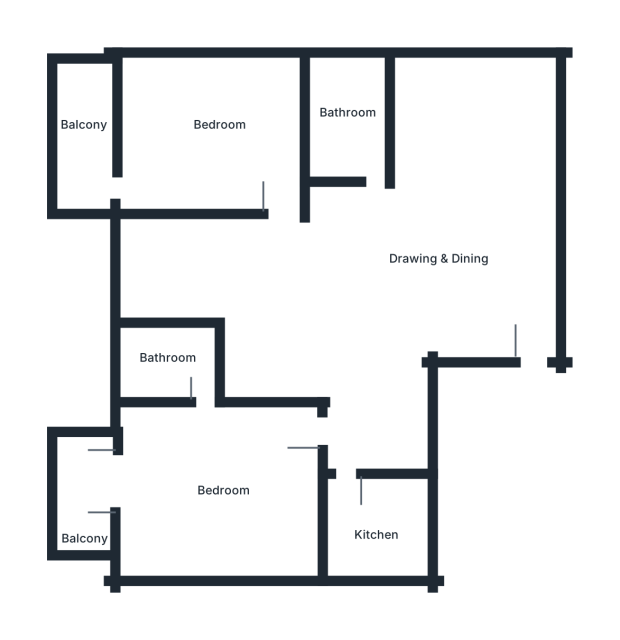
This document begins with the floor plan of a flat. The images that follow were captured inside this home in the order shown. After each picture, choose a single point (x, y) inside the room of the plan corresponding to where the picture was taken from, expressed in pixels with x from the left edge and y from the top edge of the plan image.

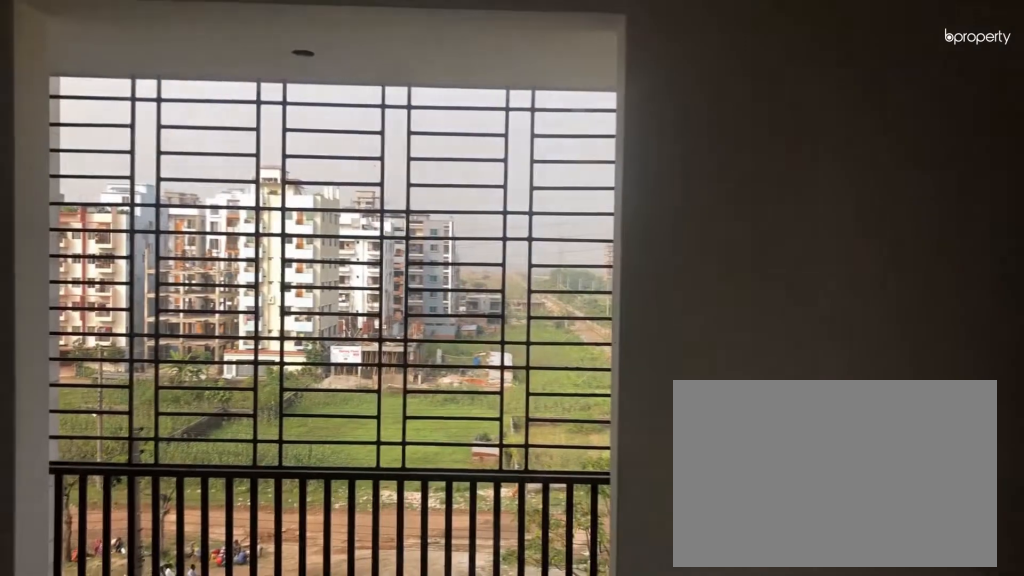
(204, 129)
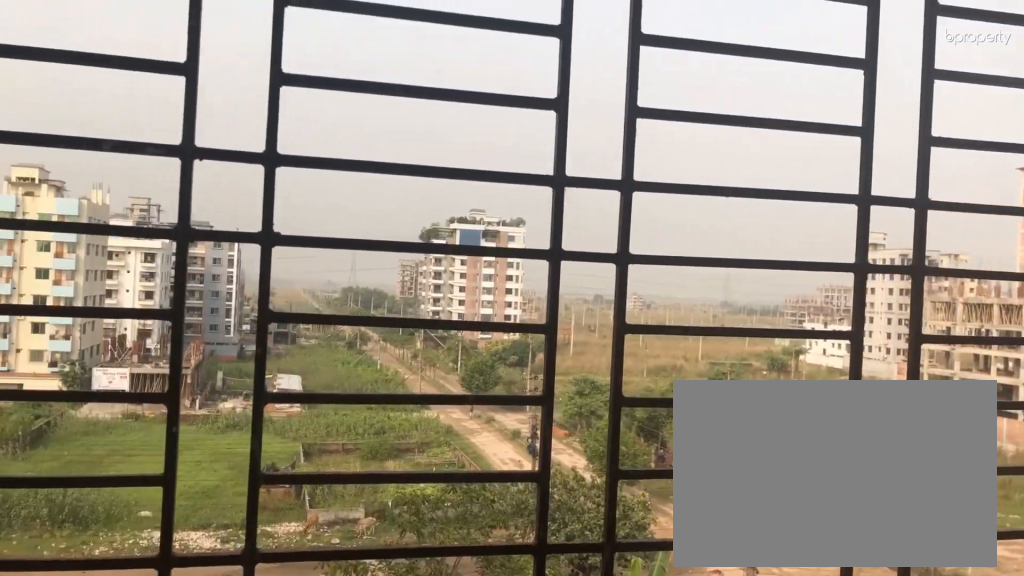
(82, 135)
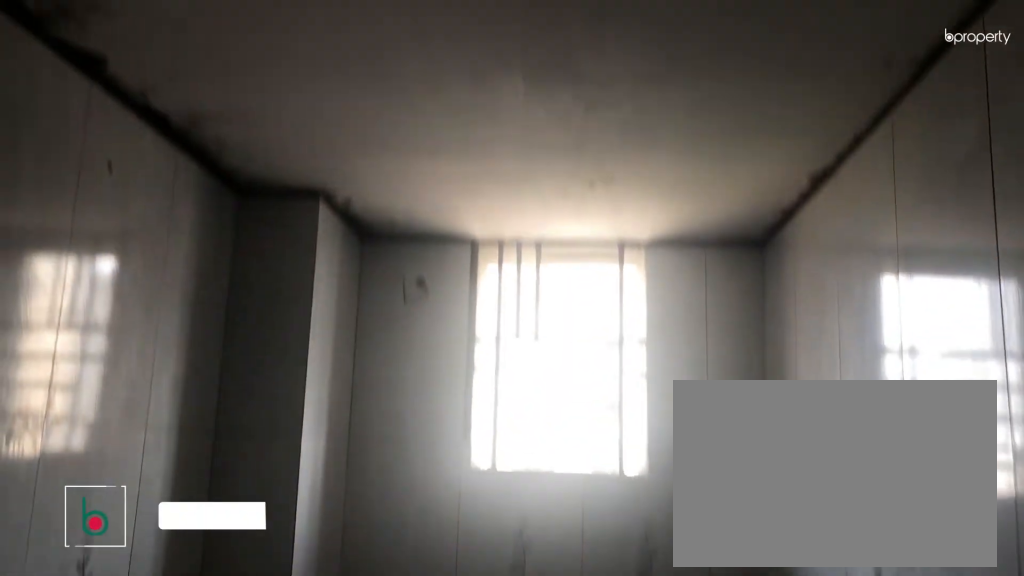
(344, 116)
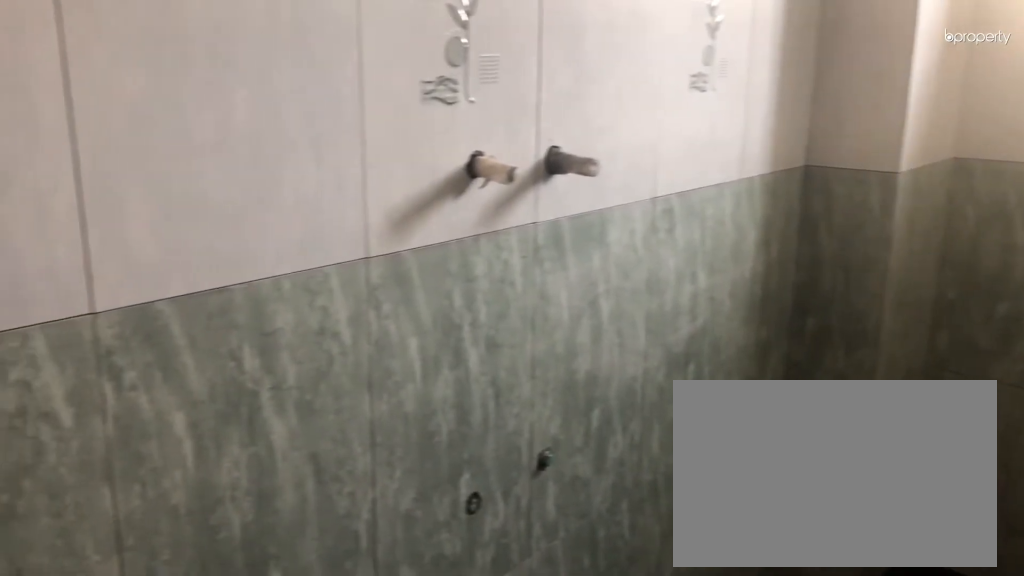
(344, 116)
